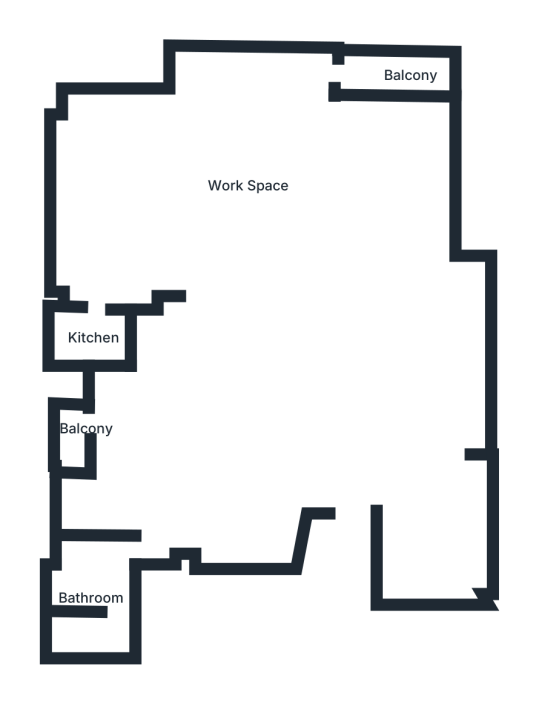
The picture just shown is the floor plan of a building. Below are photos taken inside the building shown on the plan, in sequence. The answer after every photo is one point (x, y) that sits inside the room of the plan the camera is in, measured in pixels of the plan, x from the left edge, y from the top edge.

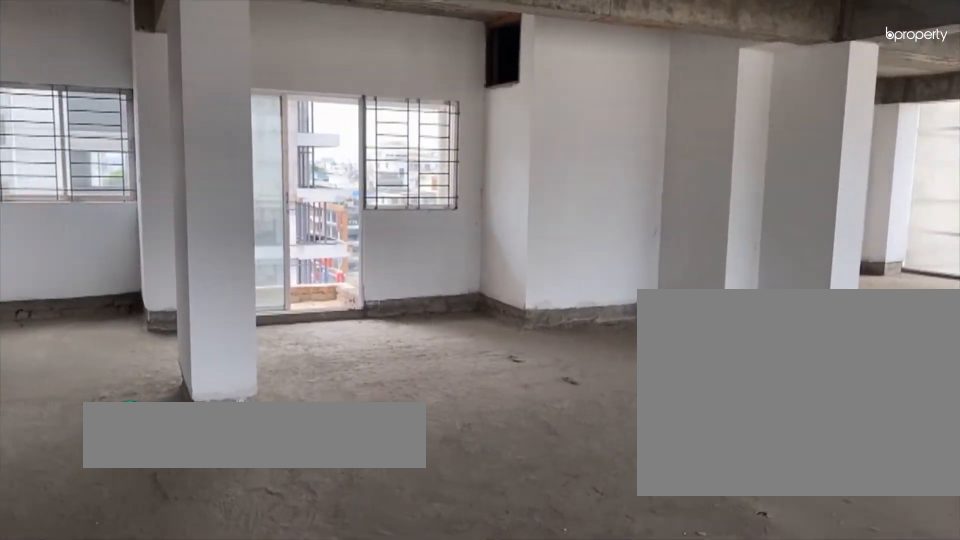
(297, 399)
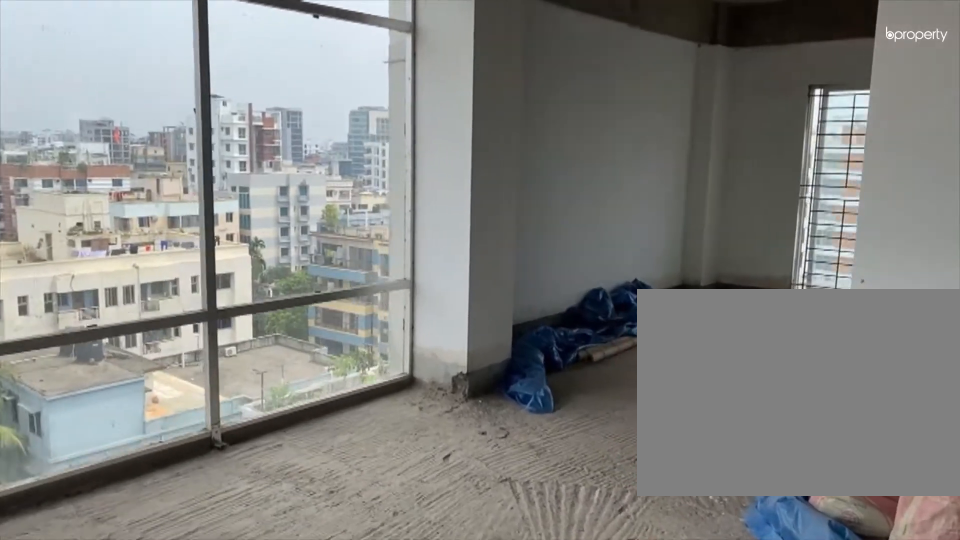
(389, 404)
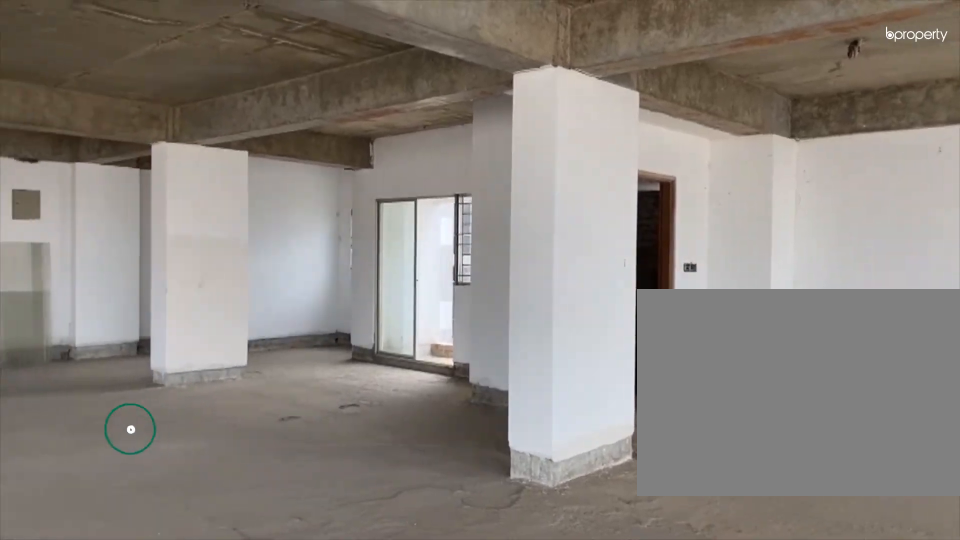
(215, 239)
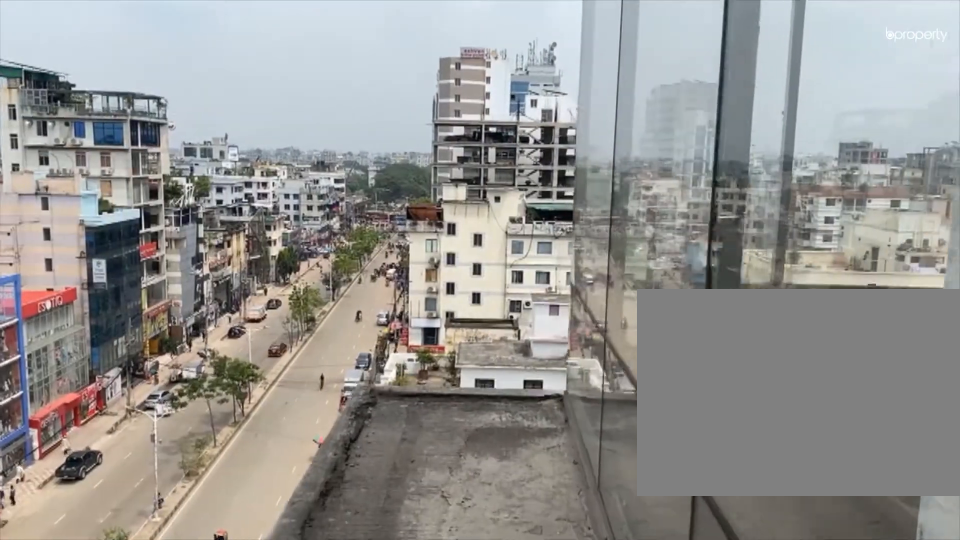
(387, 74)
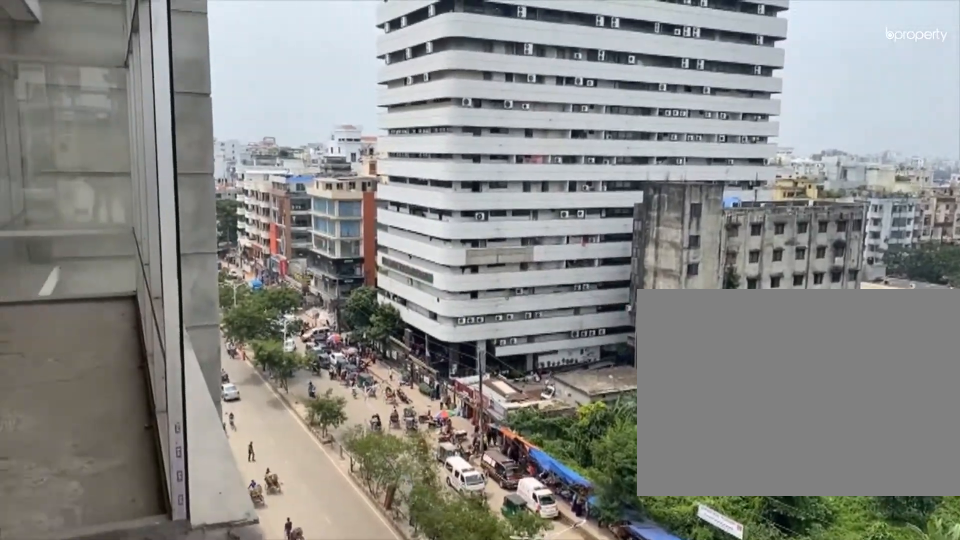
(384, 74)
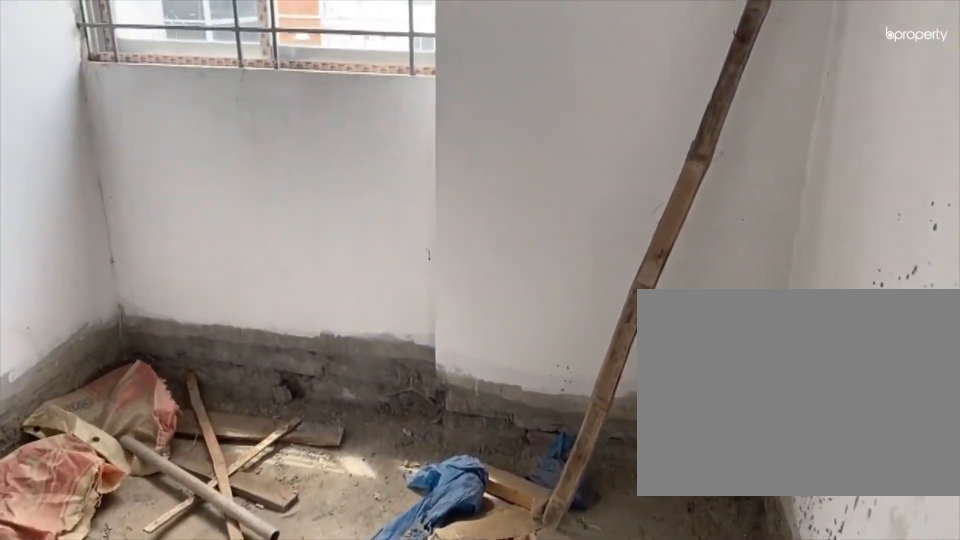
(110, 581)
